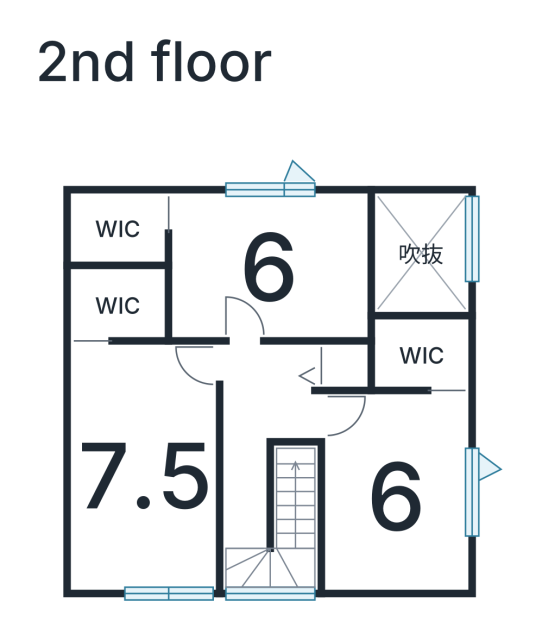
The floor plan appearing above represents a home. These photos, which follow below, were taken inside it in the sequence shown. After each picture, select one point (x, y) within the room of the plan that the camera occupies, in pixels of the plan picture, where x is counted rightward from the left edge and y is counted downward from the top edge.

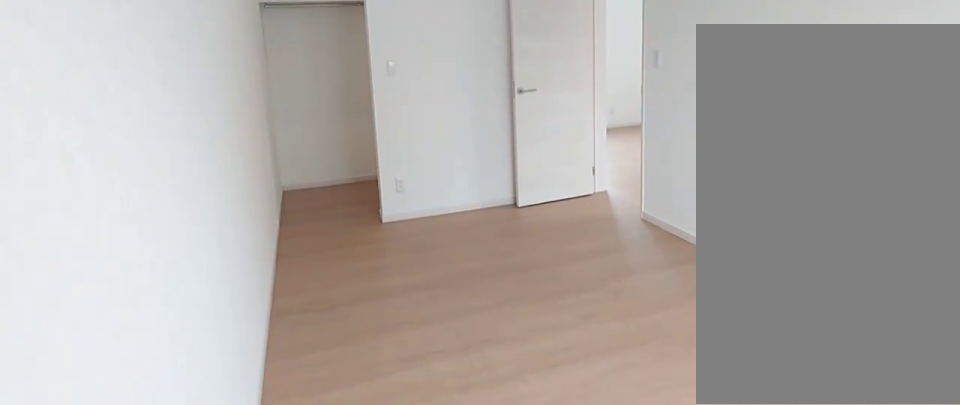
(140, 481)
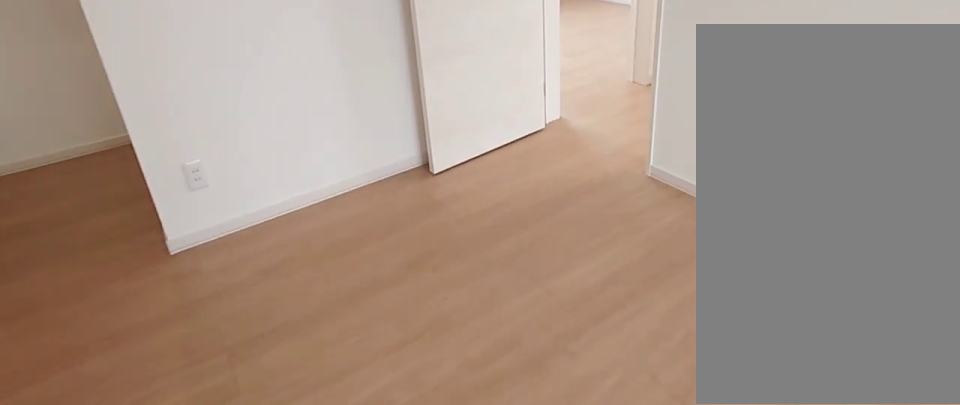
(140, 481)
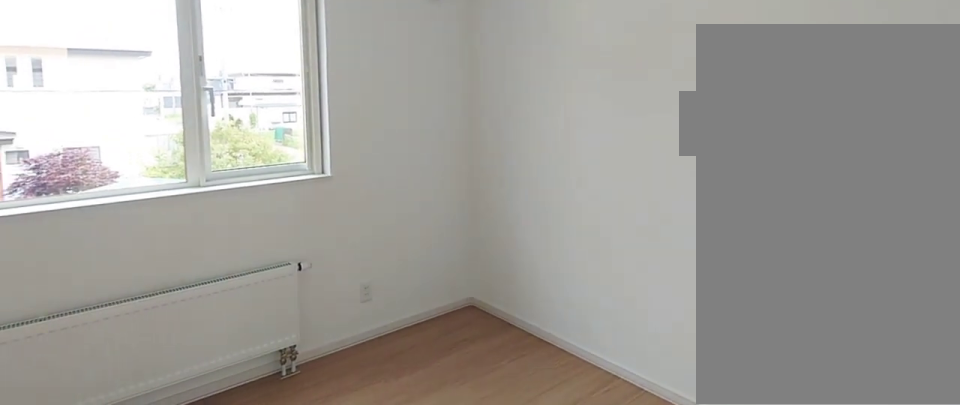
(271, 272)
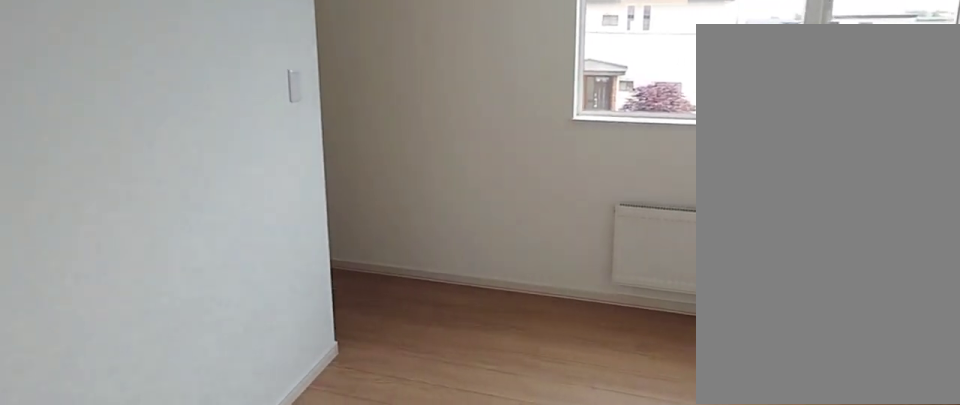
(271, 272)
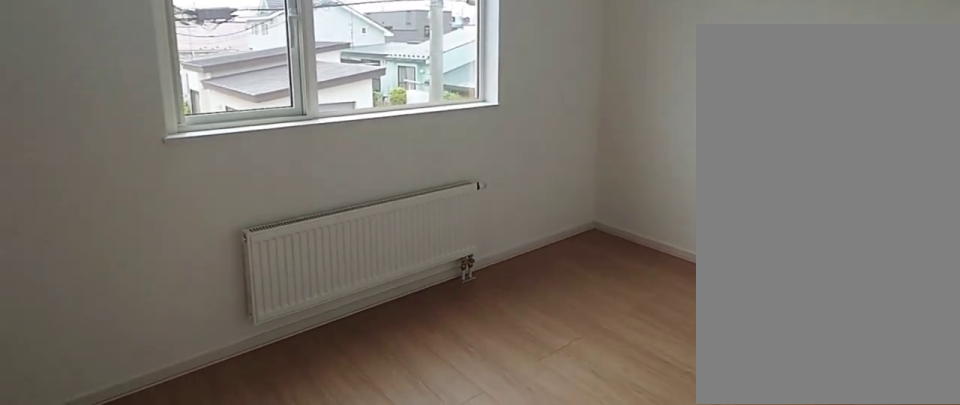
(394, 505)
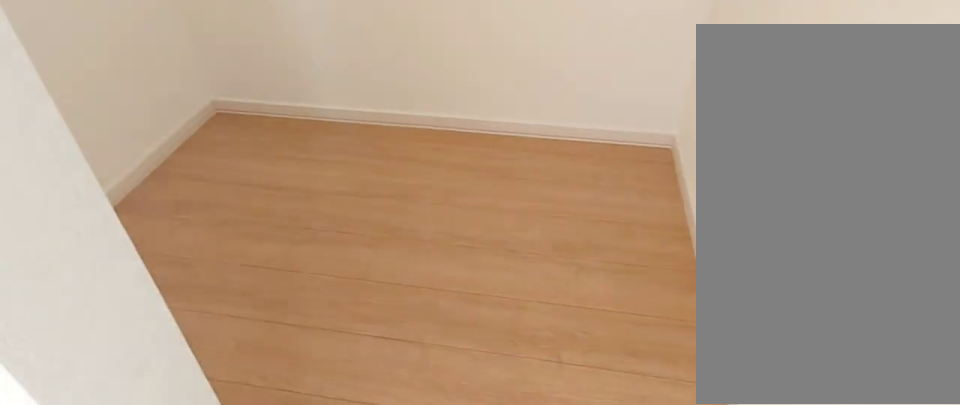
(426, 356)
